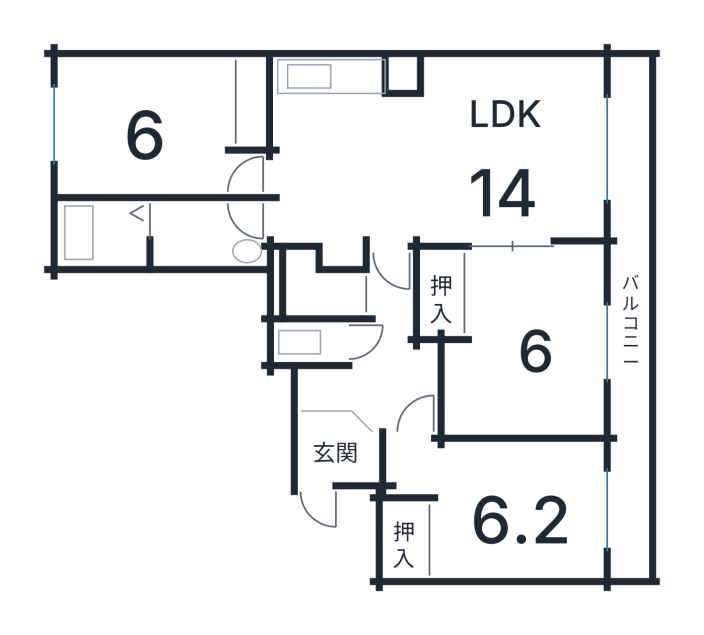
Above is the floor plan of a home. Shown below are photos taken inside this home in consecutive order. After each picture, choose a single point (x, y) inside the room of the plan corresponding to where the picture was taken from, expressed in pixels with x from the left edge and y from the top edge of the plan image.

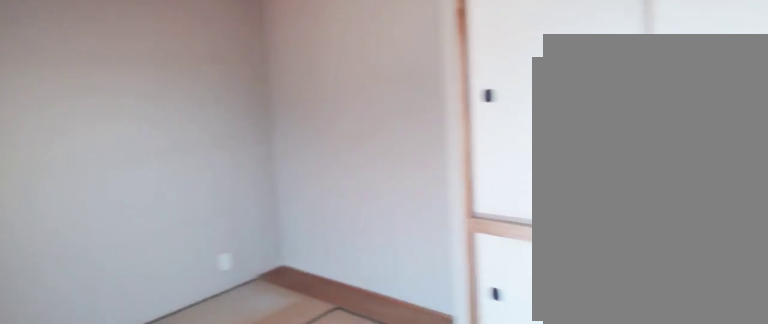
(536, 348)
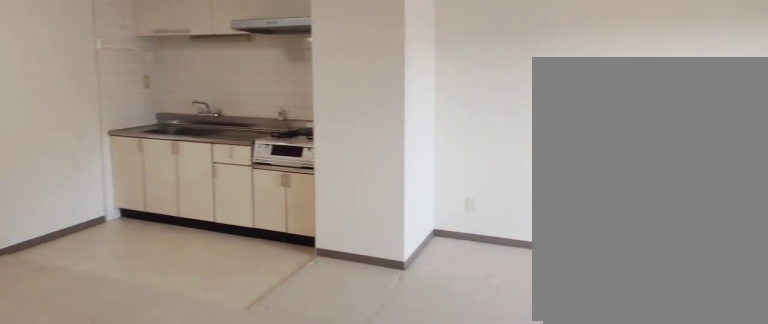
(415, 155)
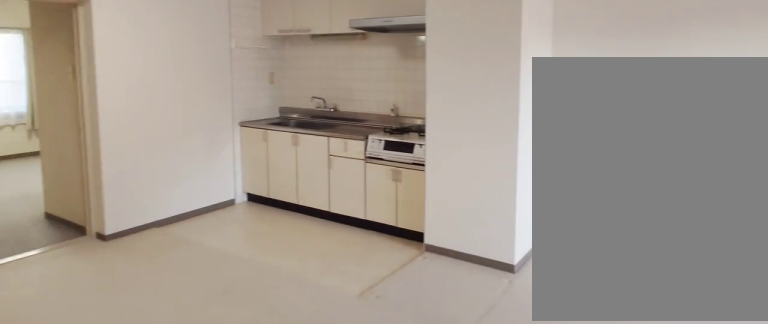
(415, 155)
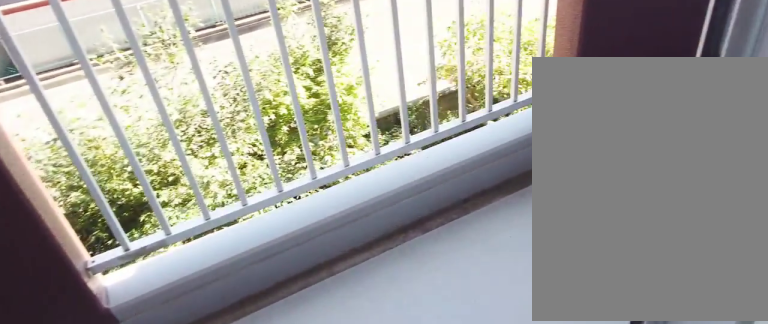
(634, 319)
